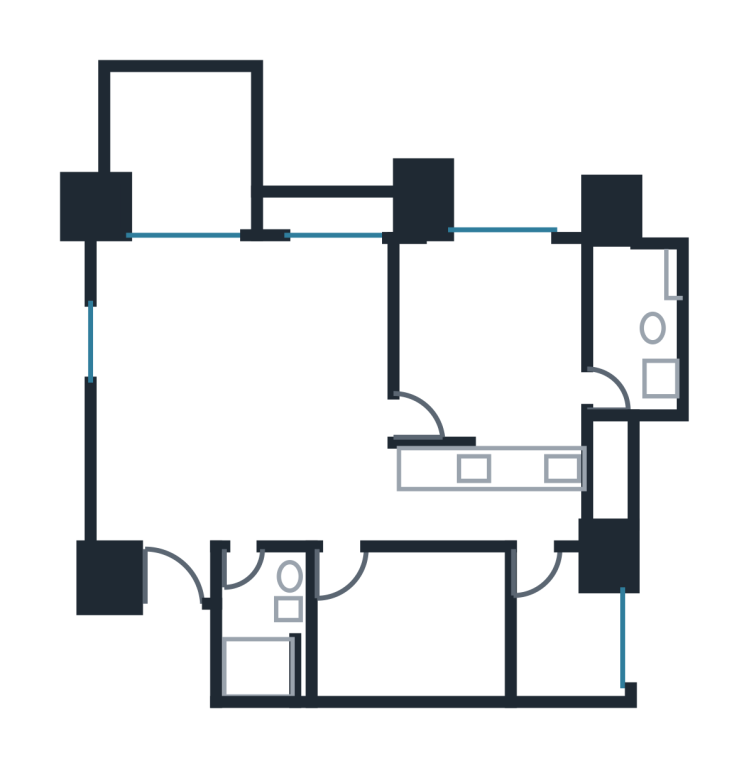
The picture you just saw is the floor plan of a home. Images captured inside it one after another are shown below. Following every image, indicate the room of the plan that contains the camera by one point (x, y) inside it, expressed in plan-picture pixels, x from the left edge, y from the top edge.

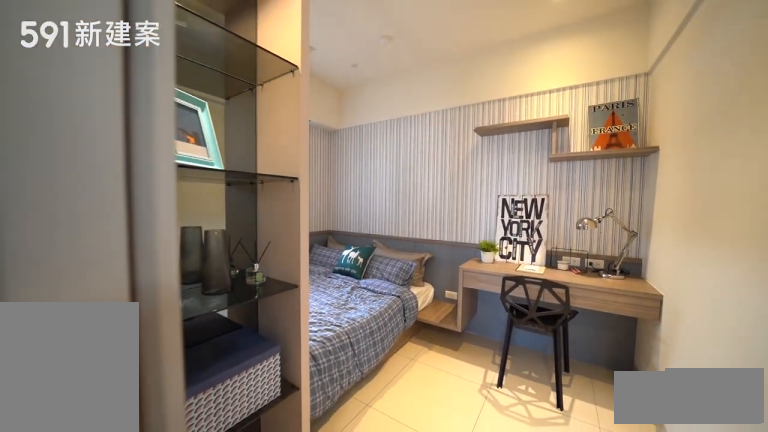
(409, 626)
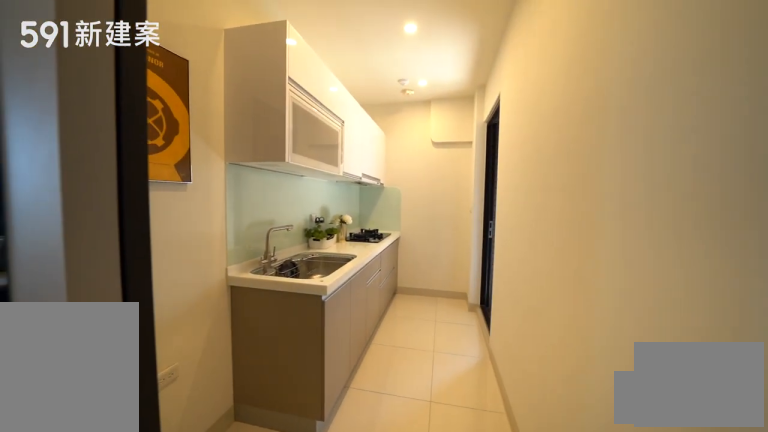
(495, 490)
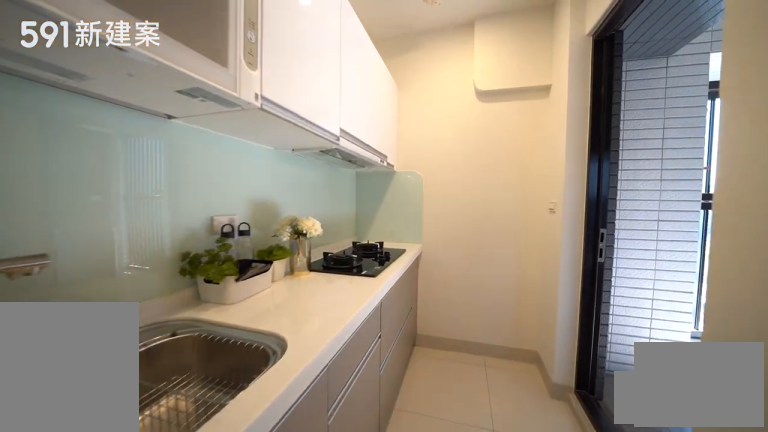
(495, 490)
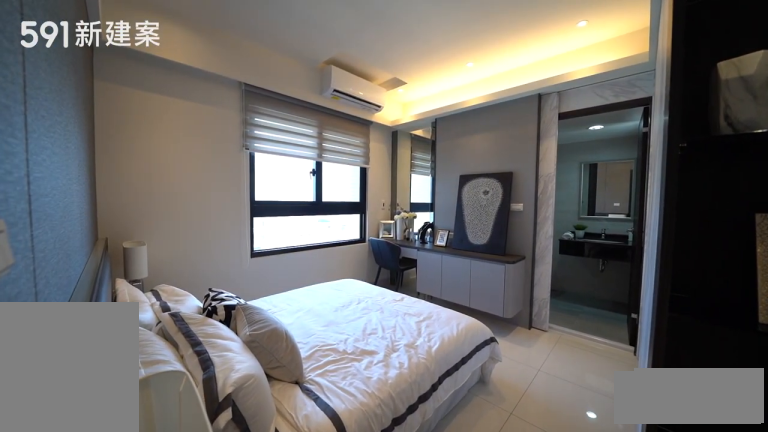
(493, 340)
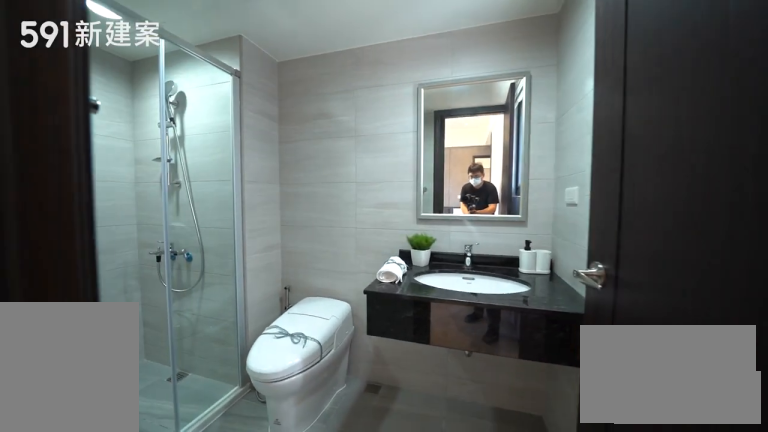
(636, 324)
